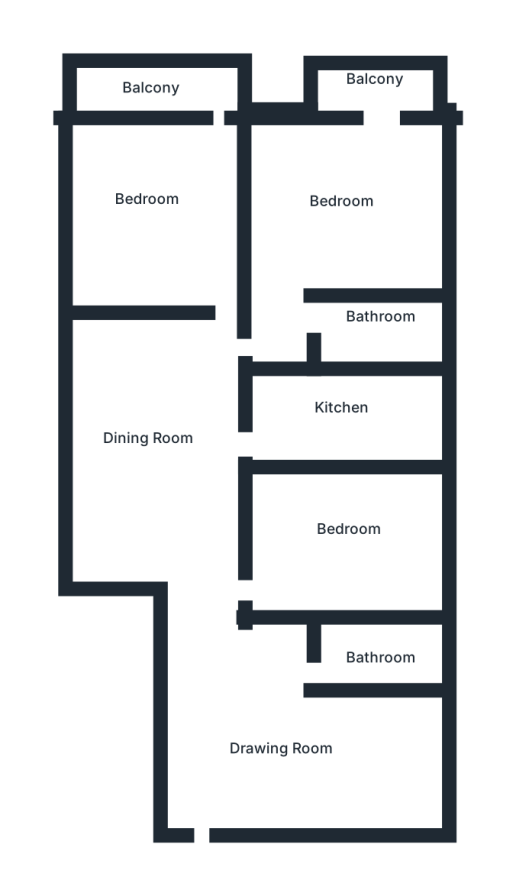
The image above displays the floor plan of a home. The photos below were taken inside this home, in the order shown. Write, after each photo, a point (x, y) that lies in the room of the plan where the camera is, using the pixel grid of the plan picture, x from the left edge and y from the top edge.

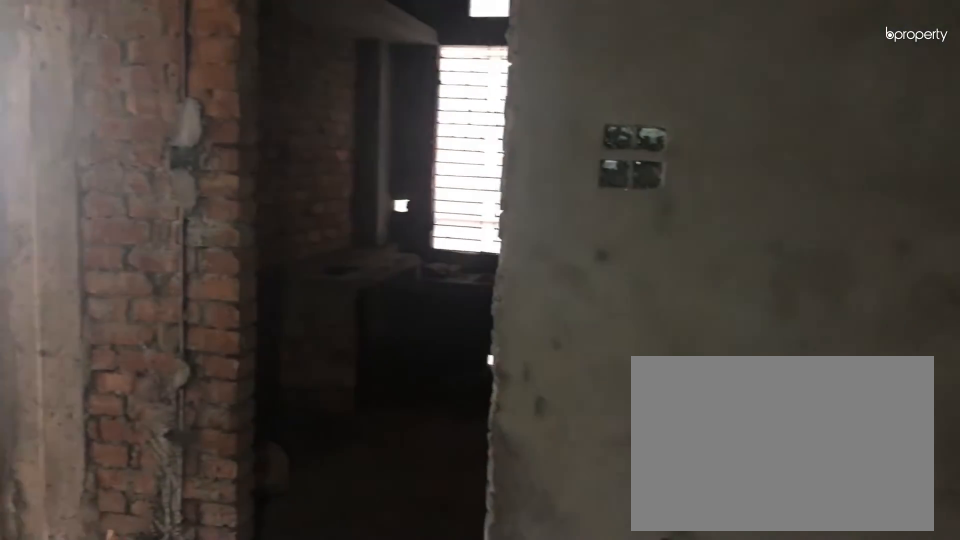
(164, 440)
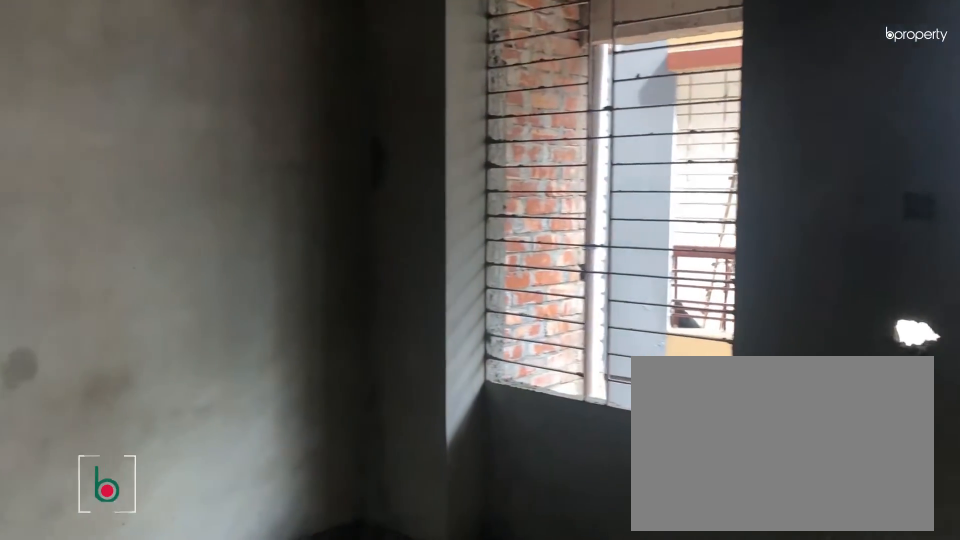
(170, 194)
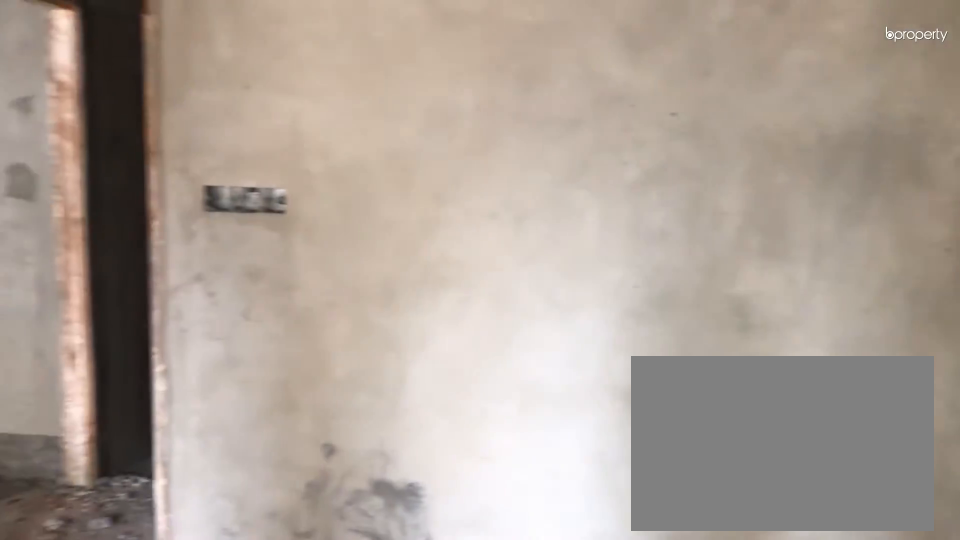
(170, 194)
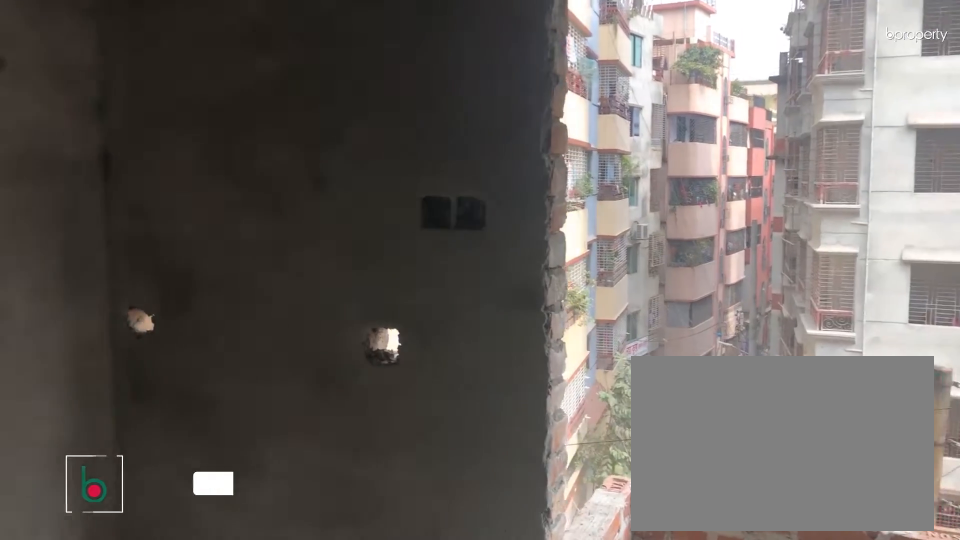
(364, 178)
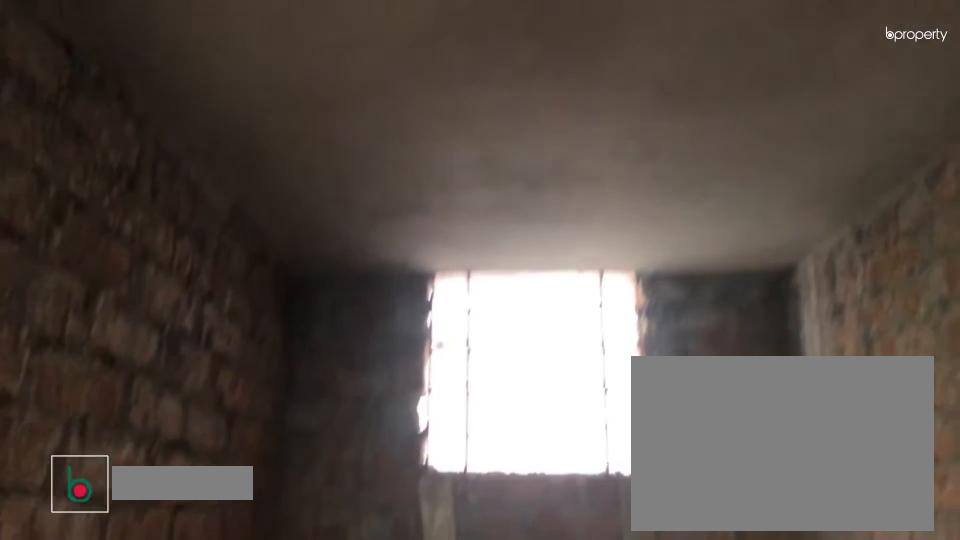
(371, 325)
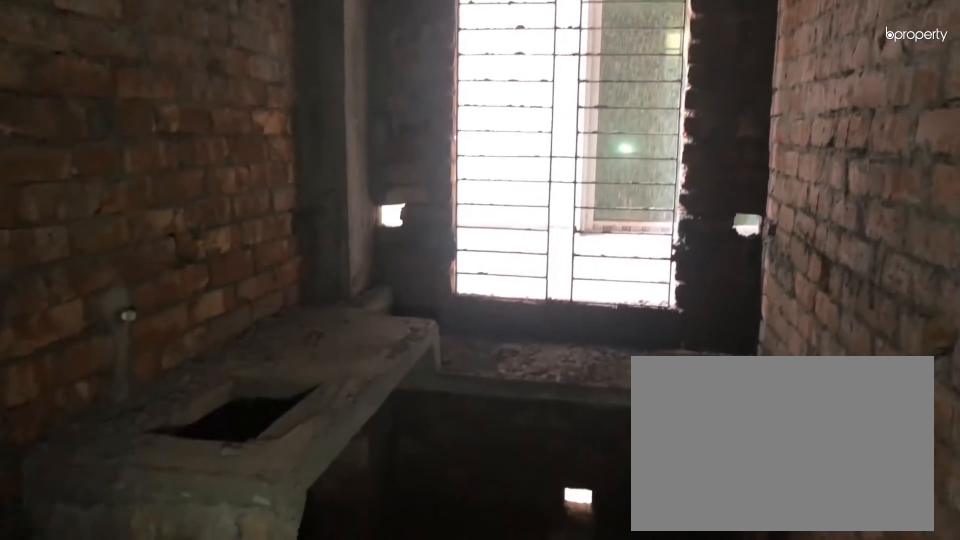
(345, 431)
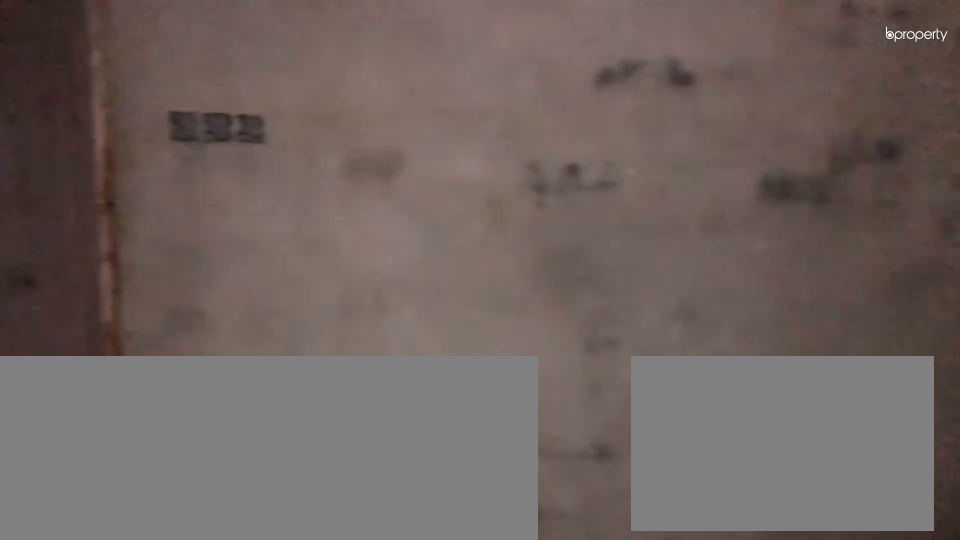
(349, 549)
